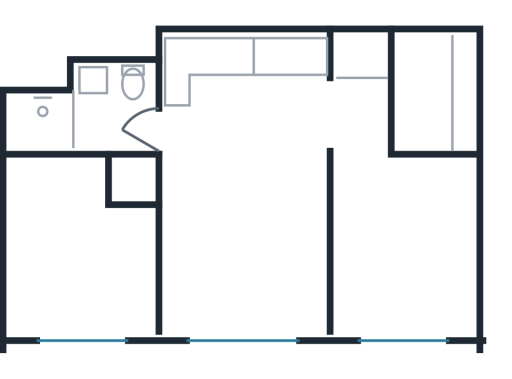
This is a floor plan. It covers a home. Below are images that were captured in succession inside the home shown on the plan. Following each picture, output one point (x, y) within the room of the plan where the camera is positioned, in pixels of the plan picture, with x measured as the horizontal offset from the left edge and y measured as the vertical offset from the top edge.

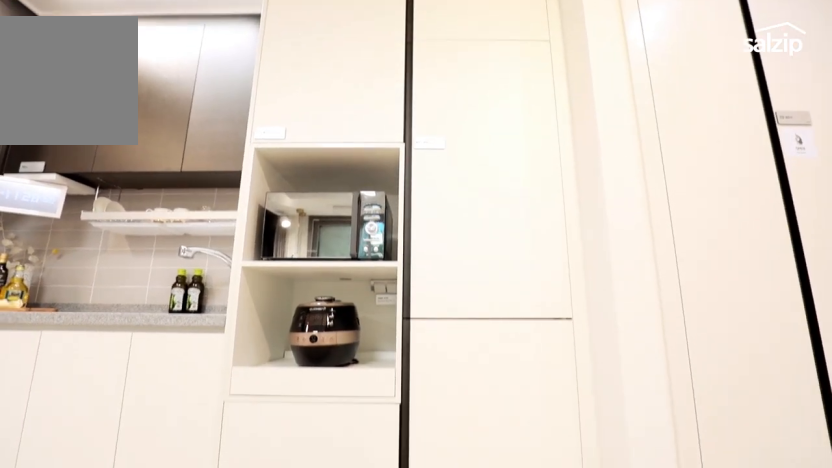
(254, 101)
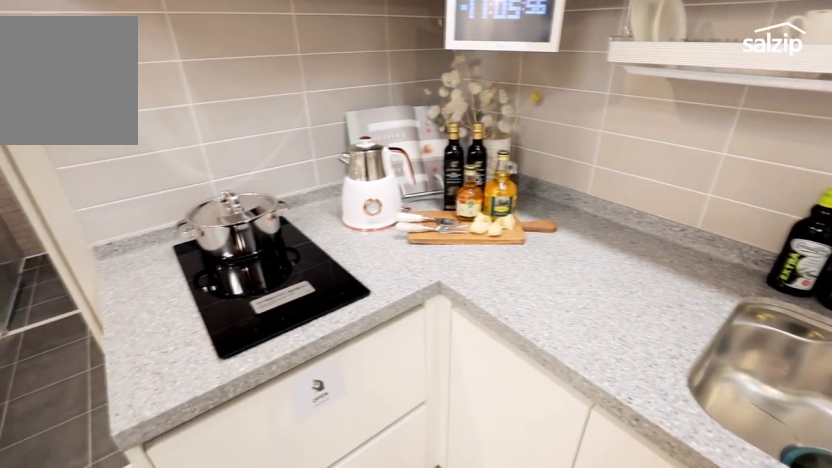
(254, 101)
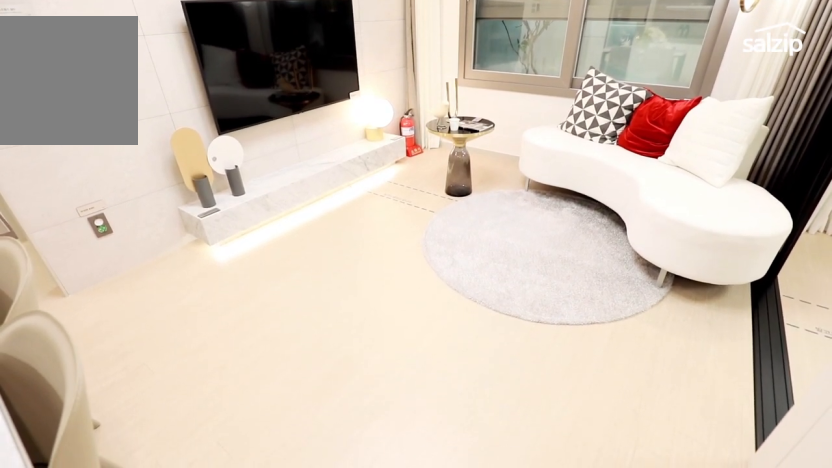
(246, 247)
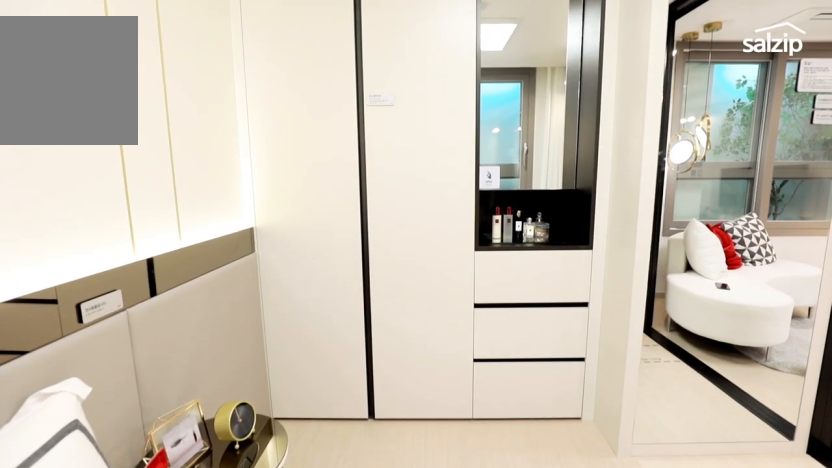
(73, 251)
